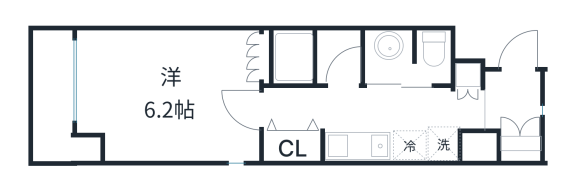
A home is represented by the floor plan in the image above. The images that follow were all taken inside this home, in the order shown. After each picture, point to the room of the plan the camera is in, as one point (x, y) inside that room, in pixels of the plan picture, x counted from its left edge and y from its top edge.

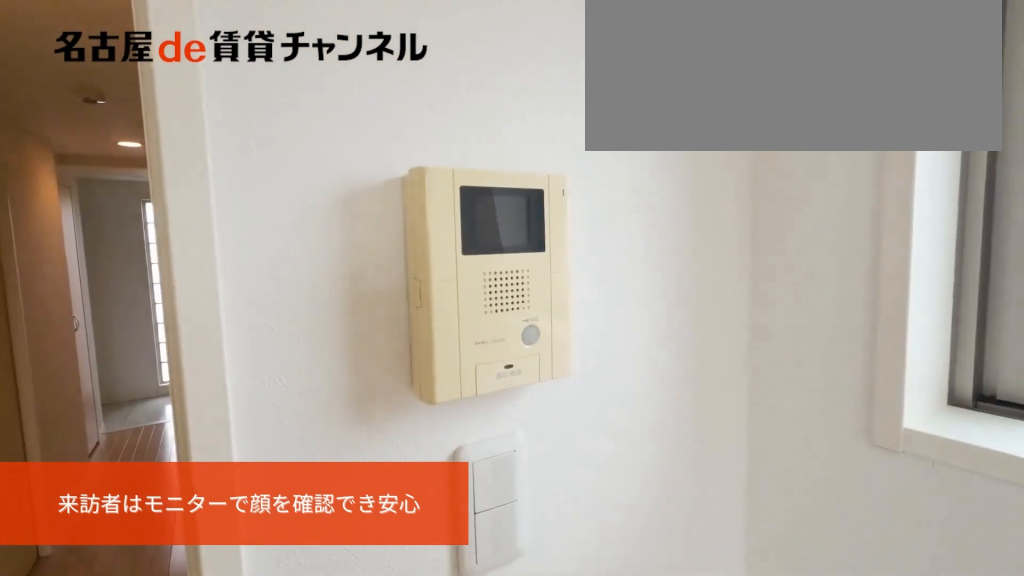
(168, 94)
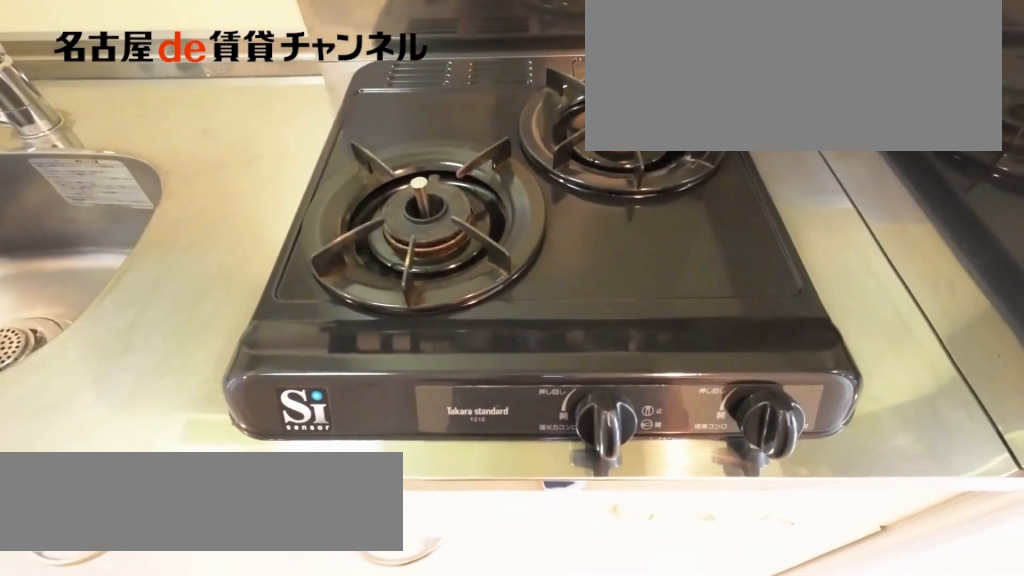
(372, 146)
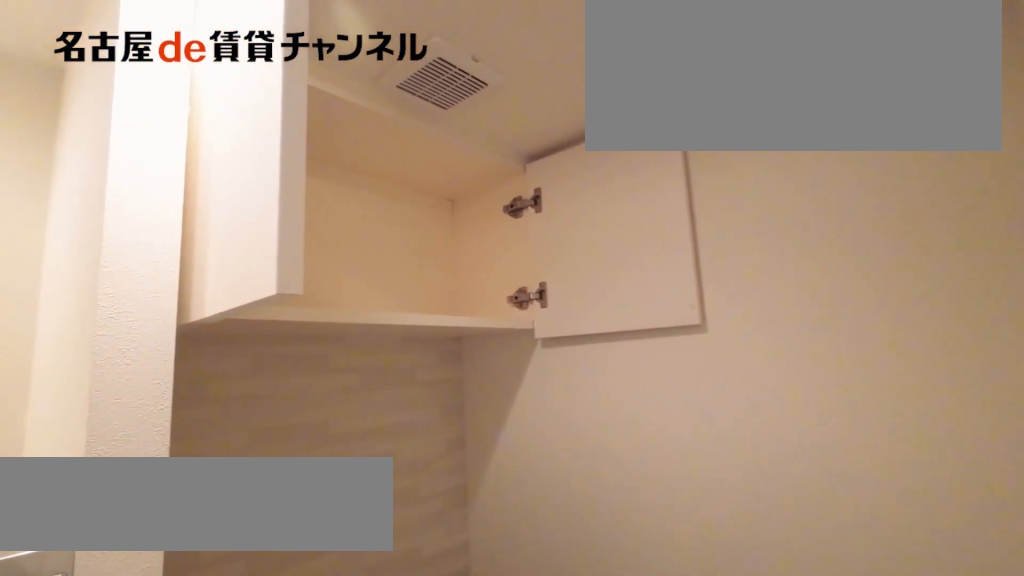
(408, 58)
